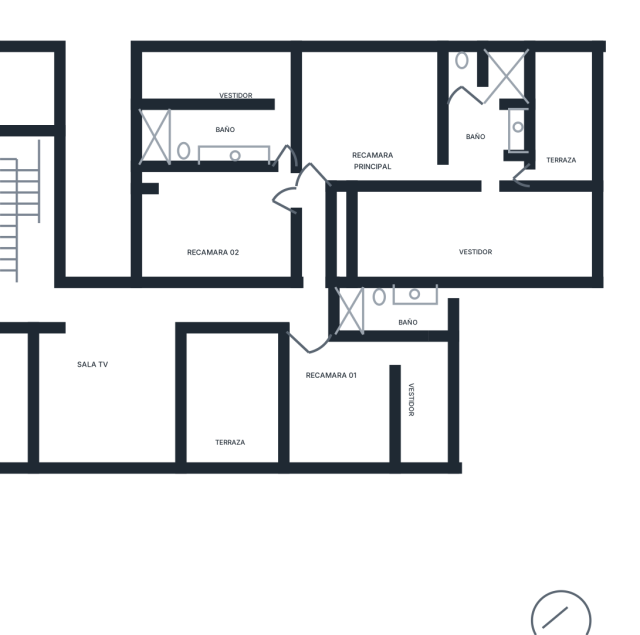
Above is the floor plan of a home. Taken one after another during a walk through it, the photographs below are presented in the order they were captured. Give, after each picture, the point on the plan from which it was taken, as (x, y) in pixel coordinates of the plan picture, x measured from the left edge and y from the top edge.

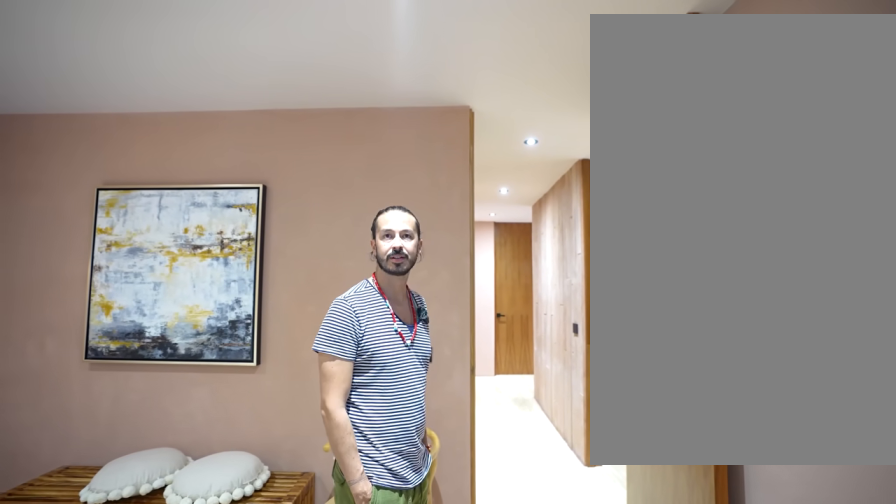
(331, 140)
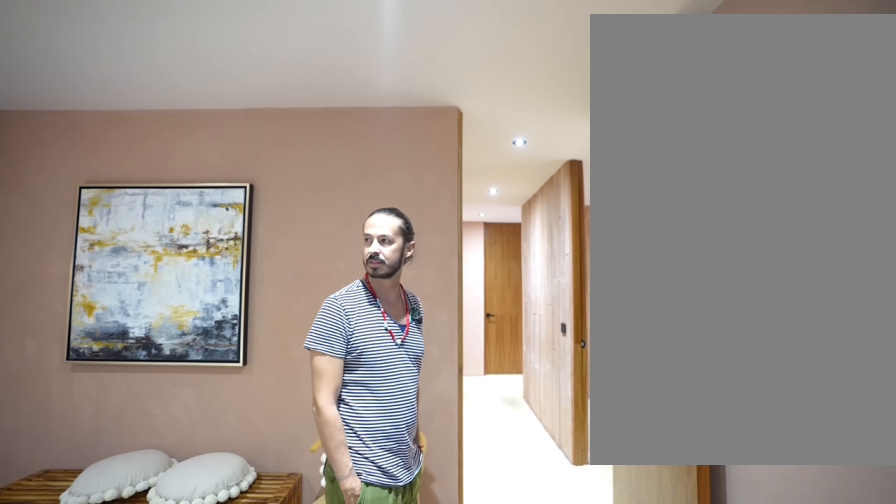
(331, 141)
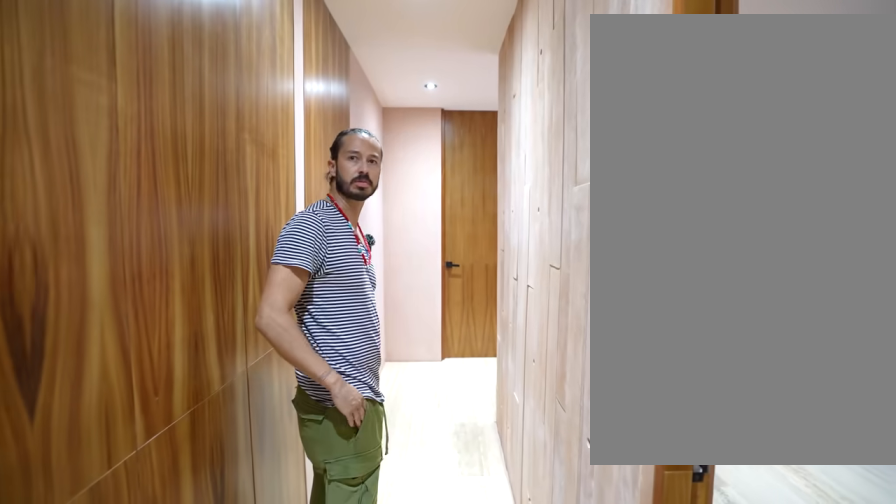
(314, 184)
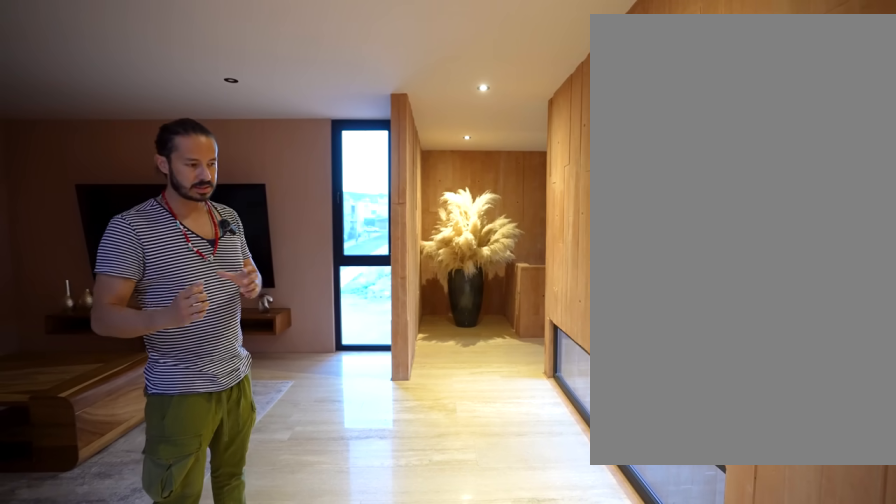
(177, 310)
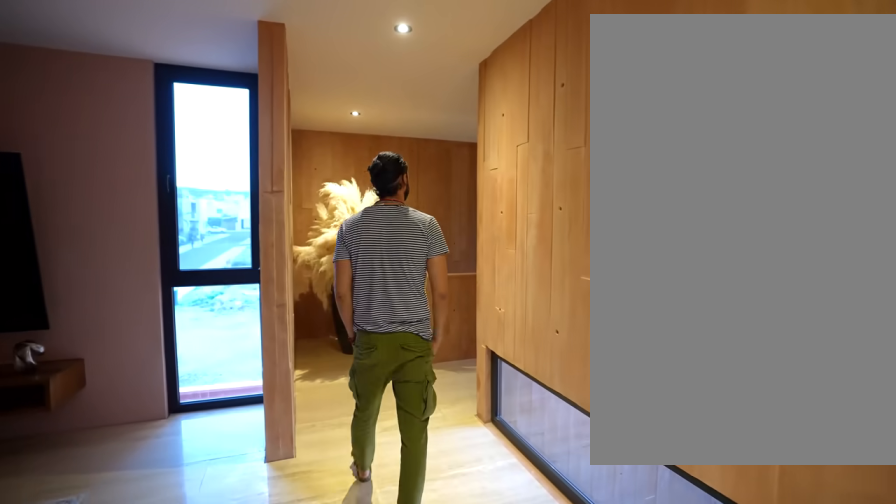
(171, 308)
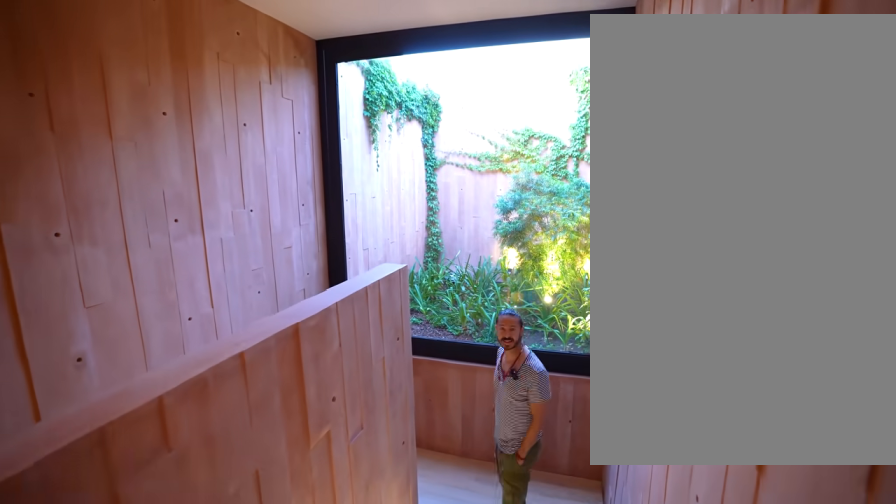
(39, 296)
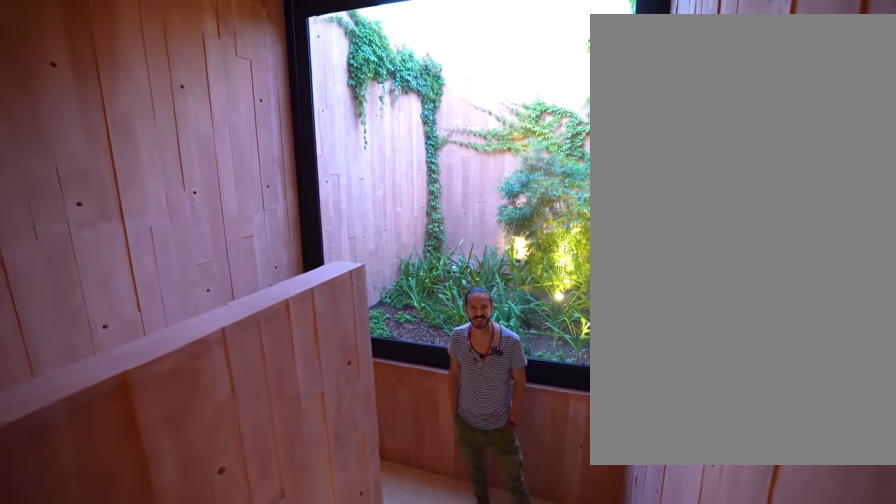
(41, 264)
